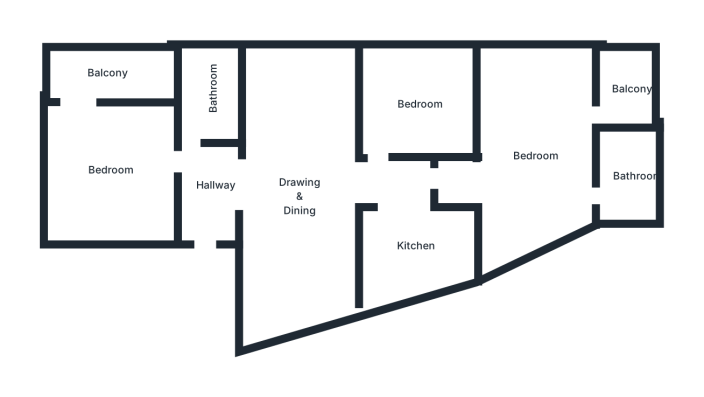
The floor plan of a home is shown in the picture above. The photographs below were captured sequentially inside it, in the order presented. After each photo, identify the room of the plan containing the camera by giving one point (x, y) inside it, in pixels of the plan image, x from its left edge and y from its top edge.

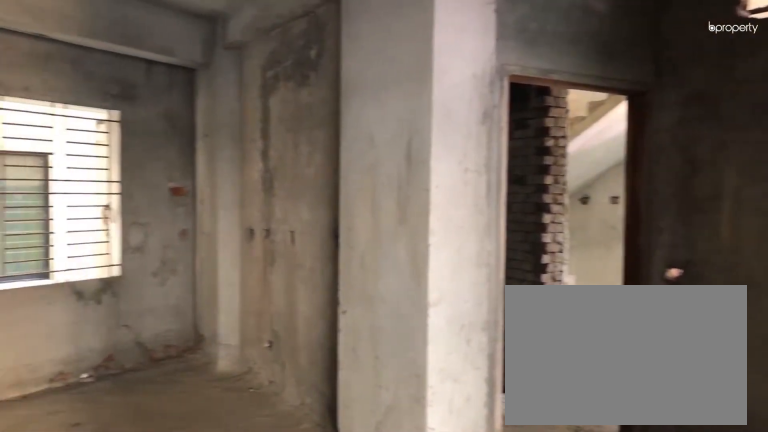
(299, 195)
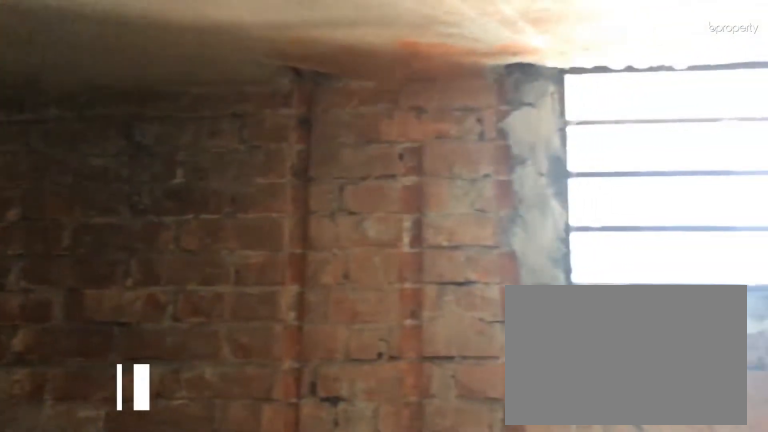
(629, 181)
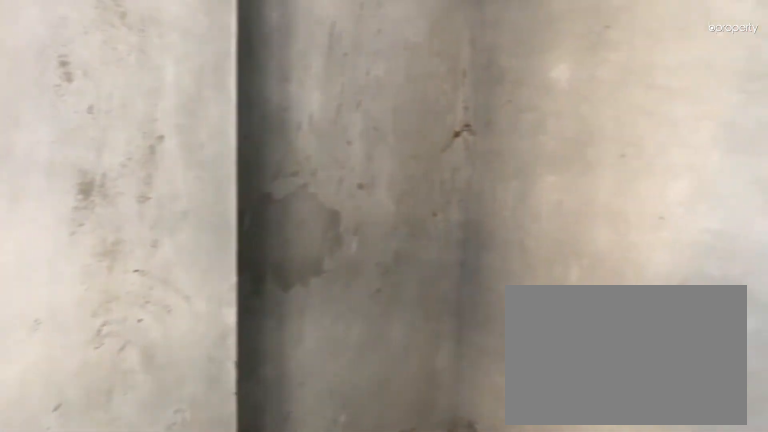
(422, 105)
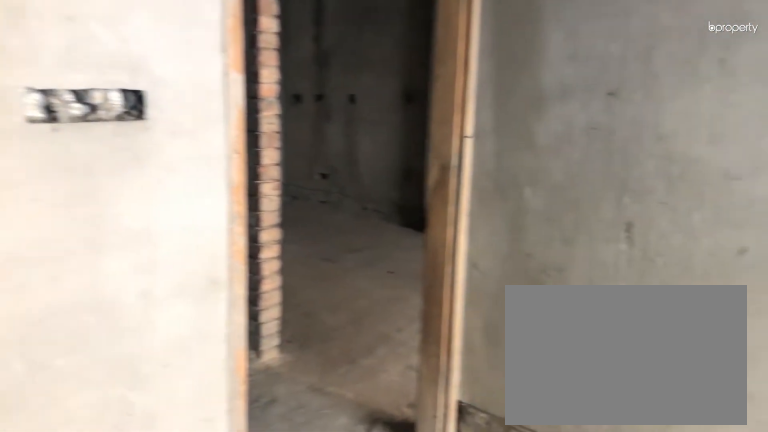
(422, 105)
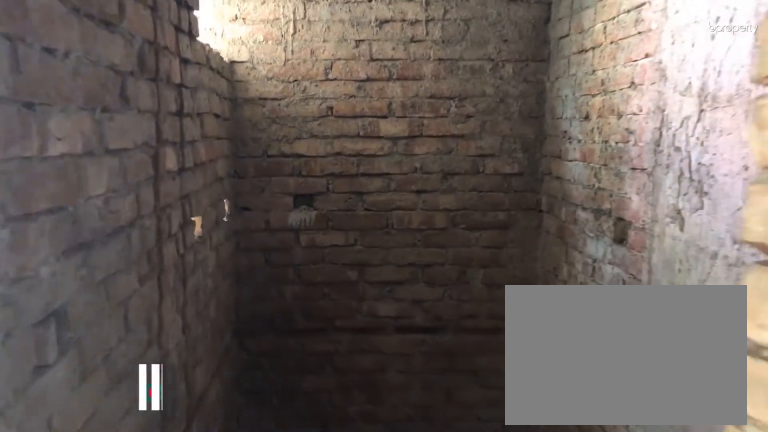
(214, 86)
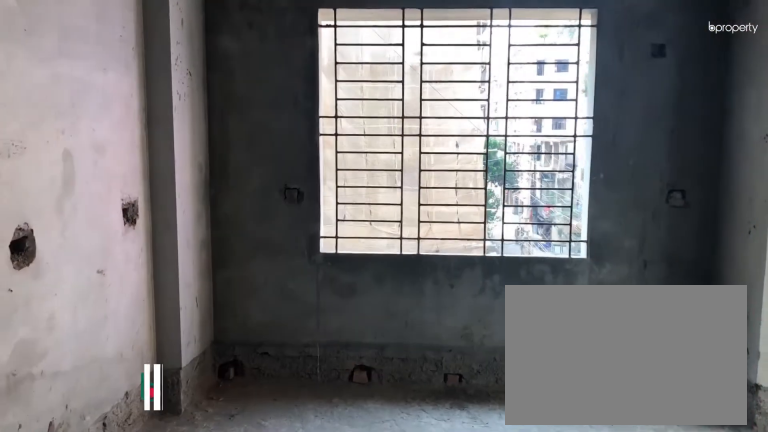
(112, 172)
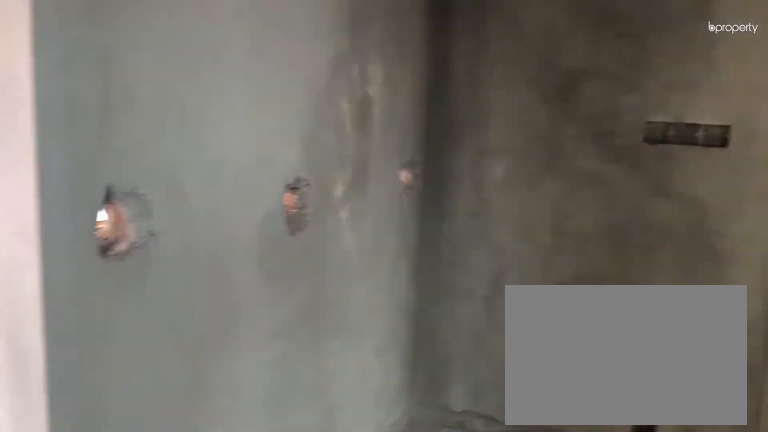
(112, 173)
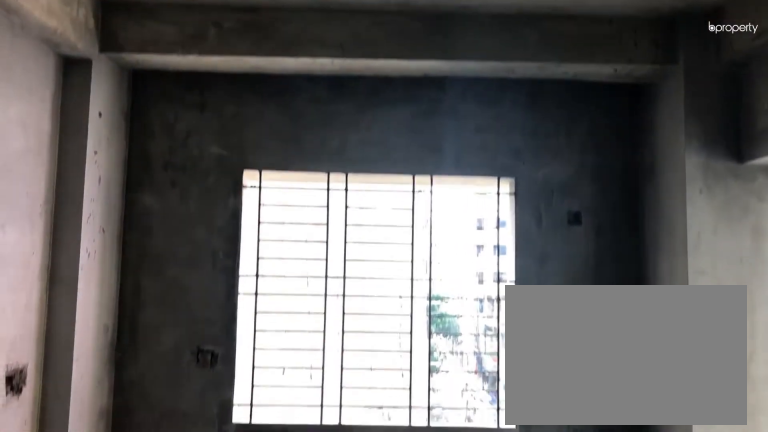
(112, 173)
